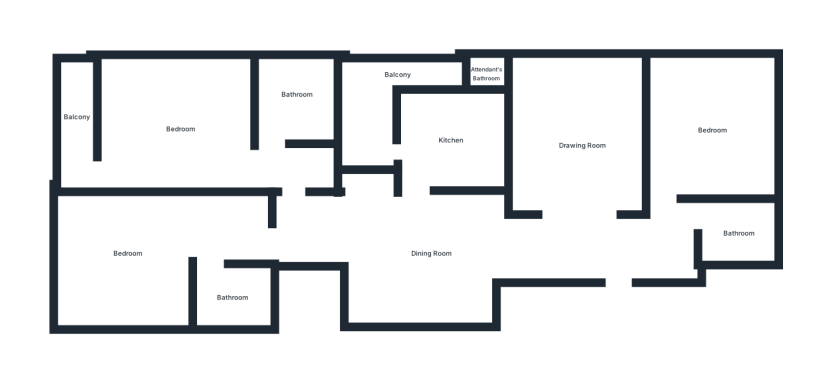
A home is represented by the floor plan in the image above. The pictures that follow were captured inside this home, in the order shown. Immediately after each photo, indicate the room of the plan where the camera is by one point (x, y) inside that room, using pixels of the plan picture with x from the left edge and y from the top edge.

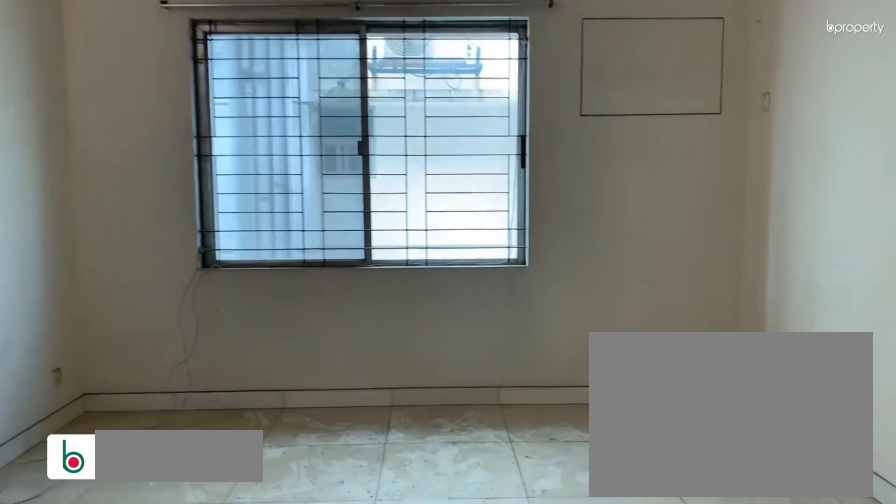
(584, 138)
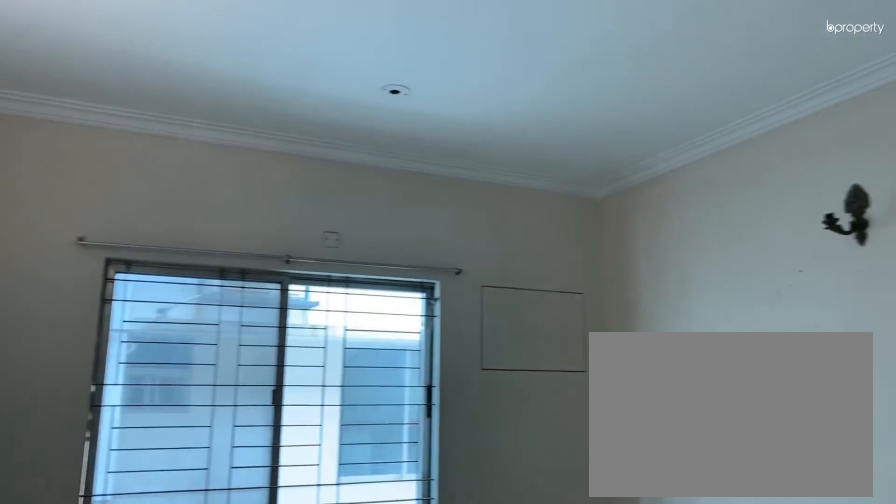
(584, 138)
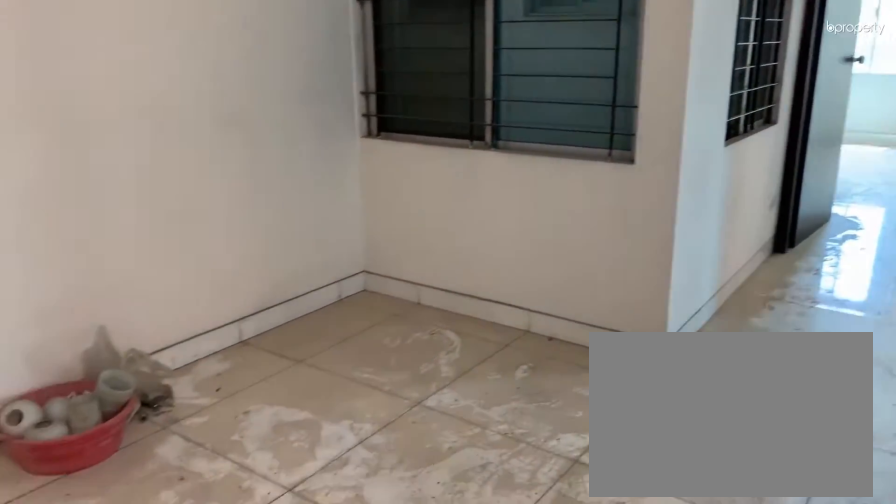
(426, 266)
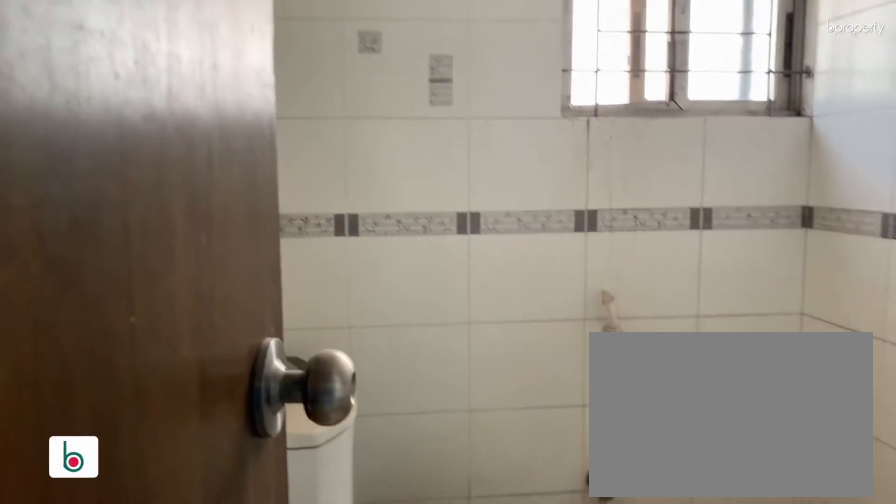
(739, 233)
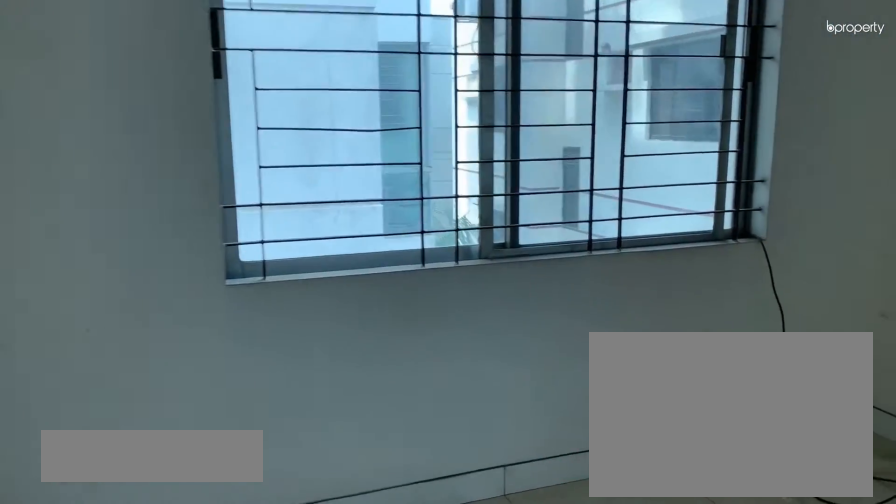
(713, 126)
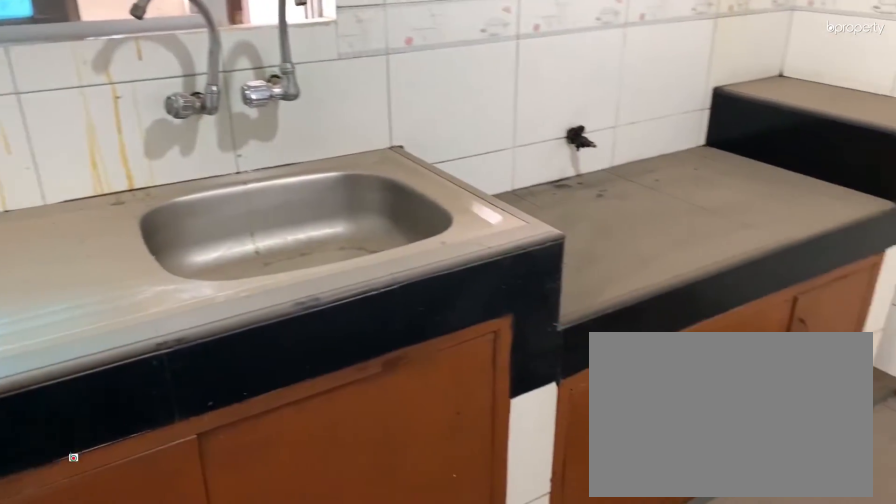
(450, 141)
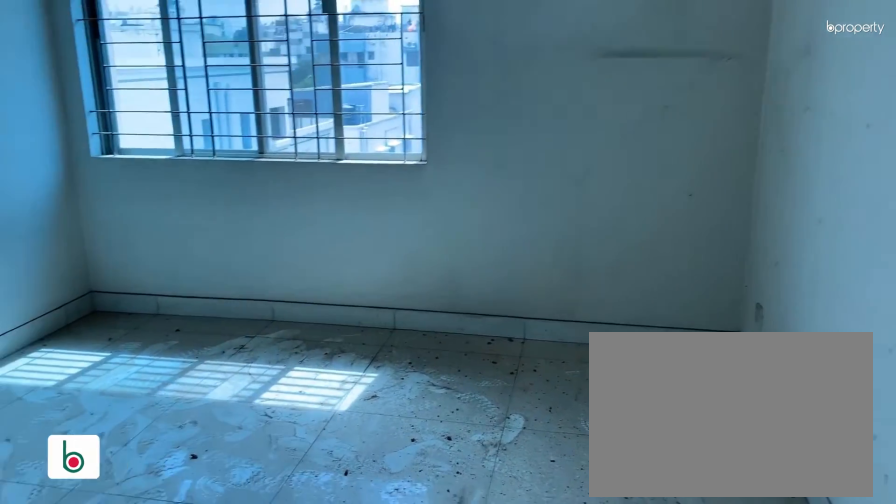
(125, 269)
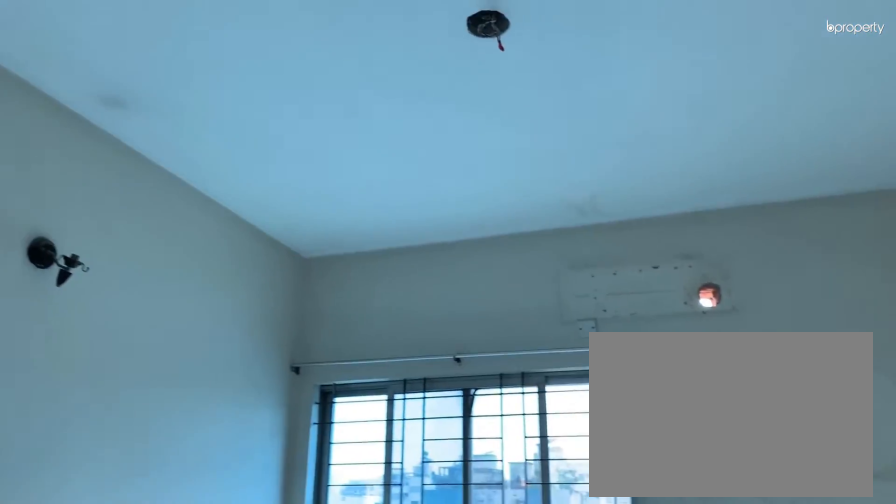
(125, 269)
